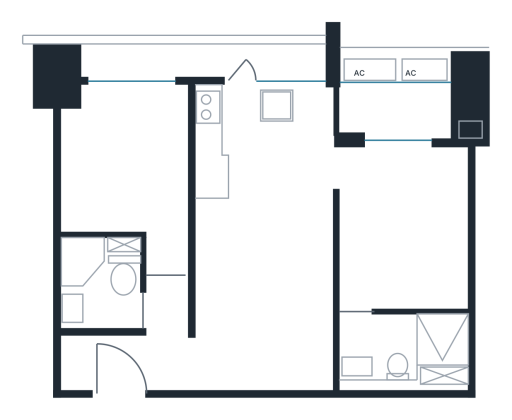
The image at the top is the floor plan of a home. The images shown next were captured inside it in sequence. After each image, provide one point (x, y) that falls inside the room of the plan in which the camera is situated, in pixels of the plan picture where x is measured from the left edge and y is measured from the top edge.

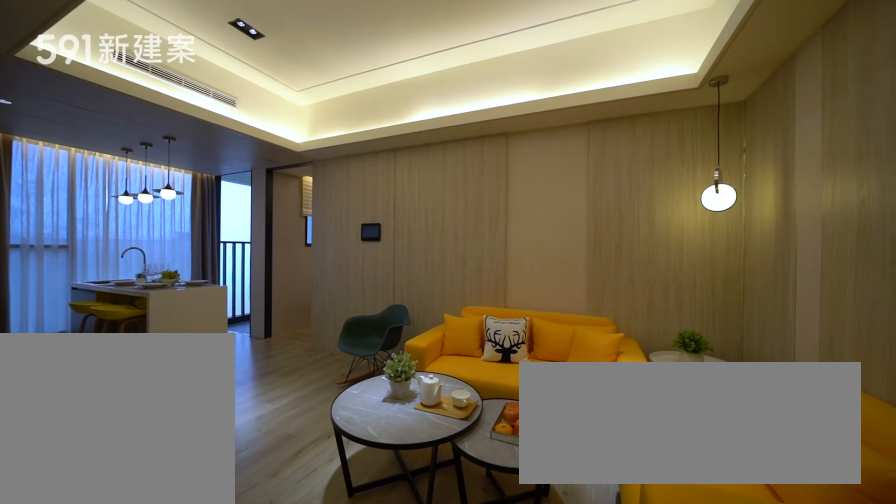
(266, 298)
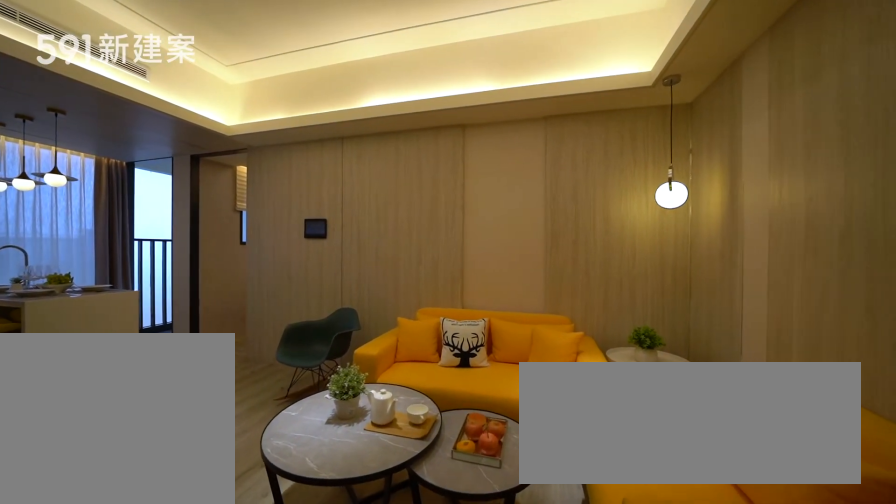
(266, 298)
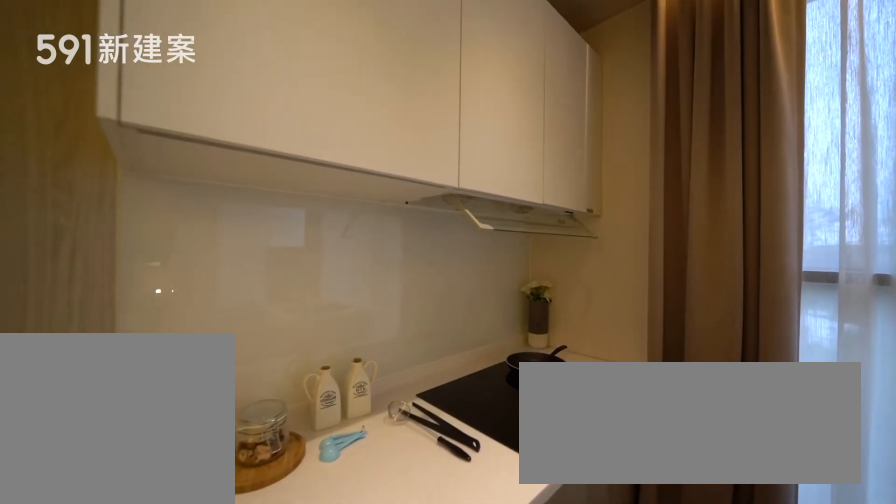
(230, 127)
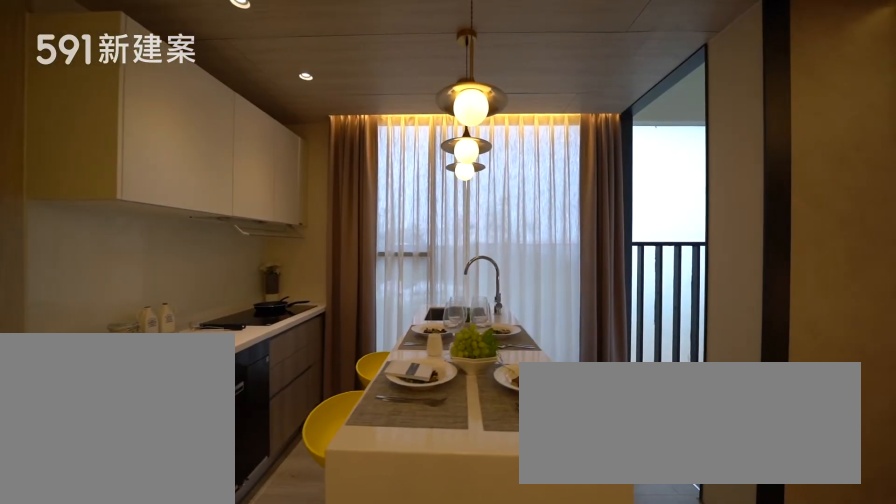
(276, 158)
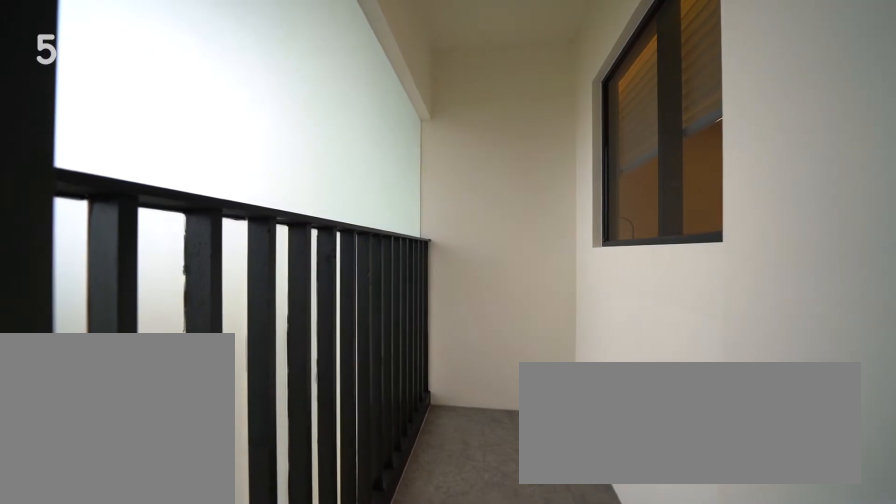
(399, 112)
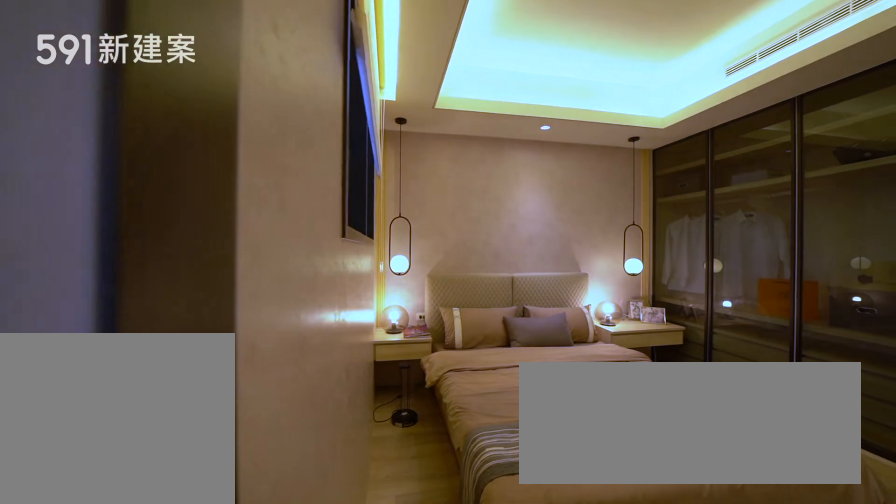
(404, 229)
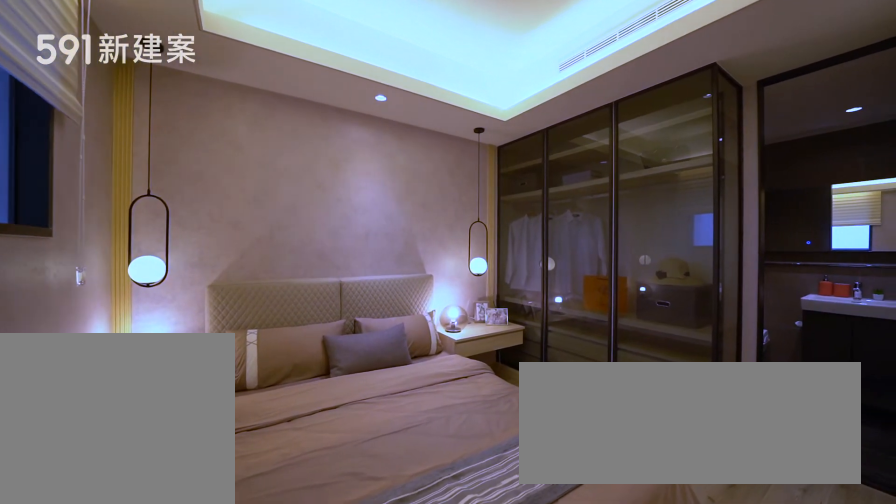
(404, 229)
